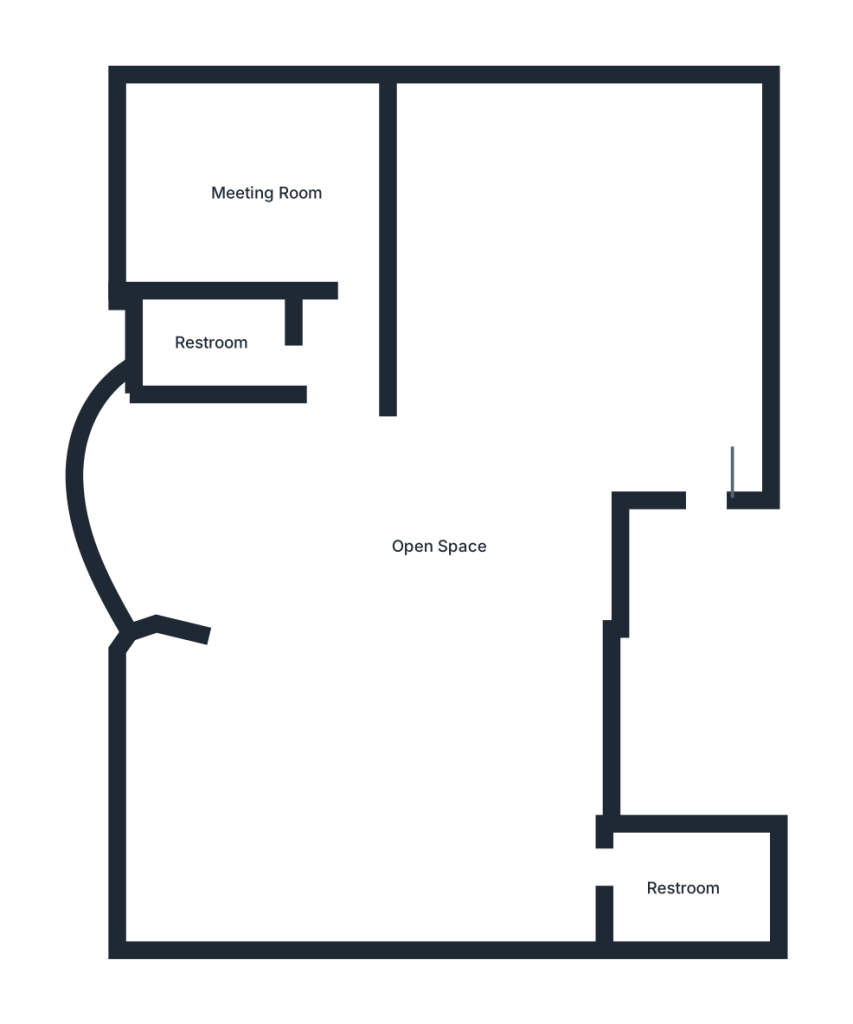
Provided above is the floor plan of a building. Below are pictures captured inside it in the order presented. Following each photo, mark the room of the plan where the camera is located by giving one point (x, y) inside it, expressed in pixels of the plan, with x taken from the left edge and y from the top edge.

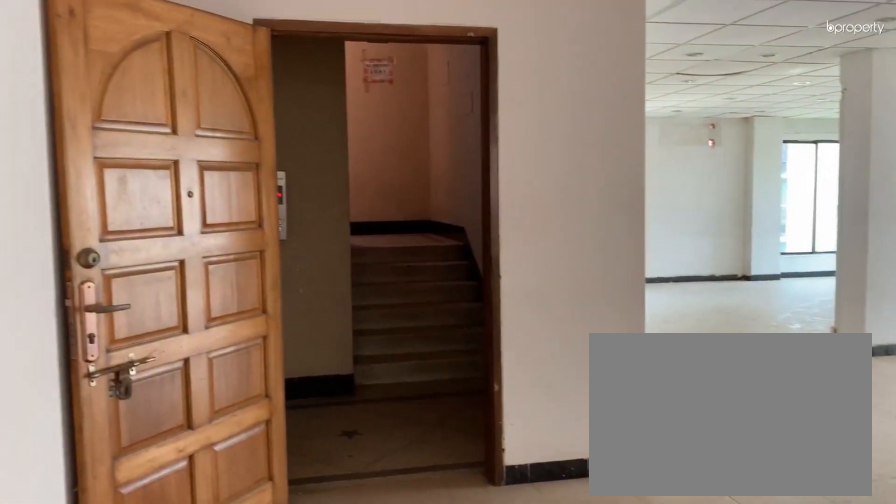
(531, 350)
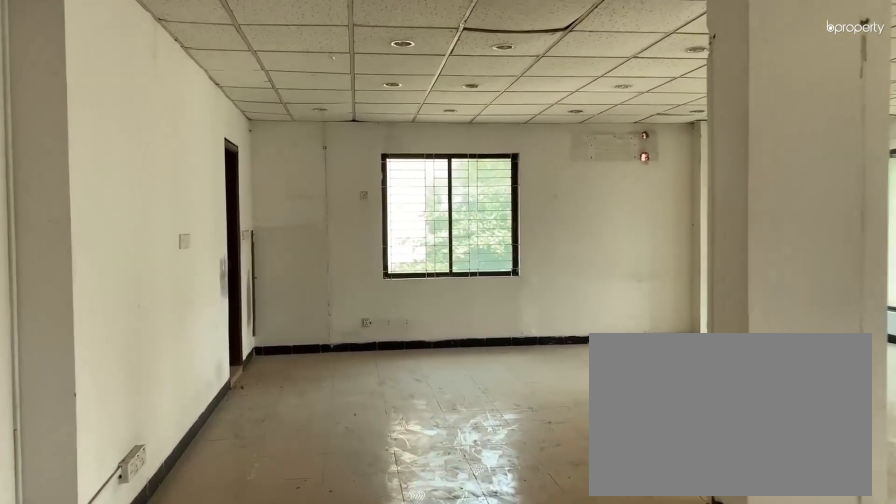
(410, 720)
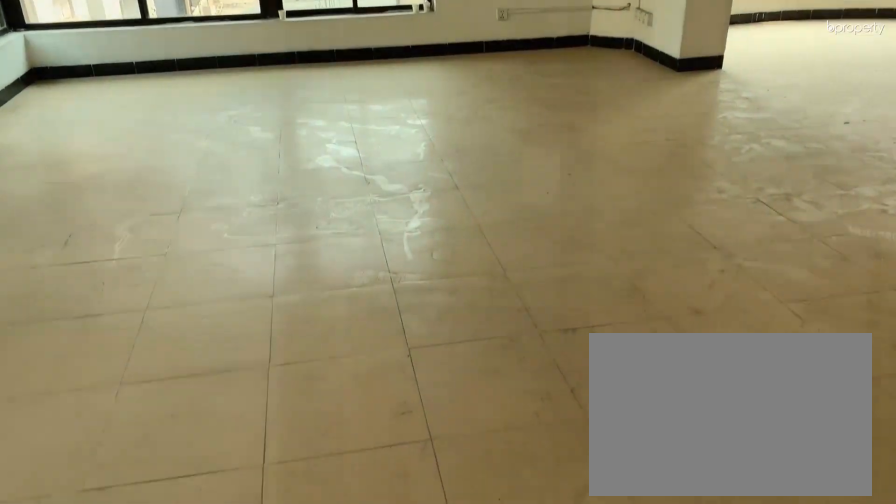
(432, 777)
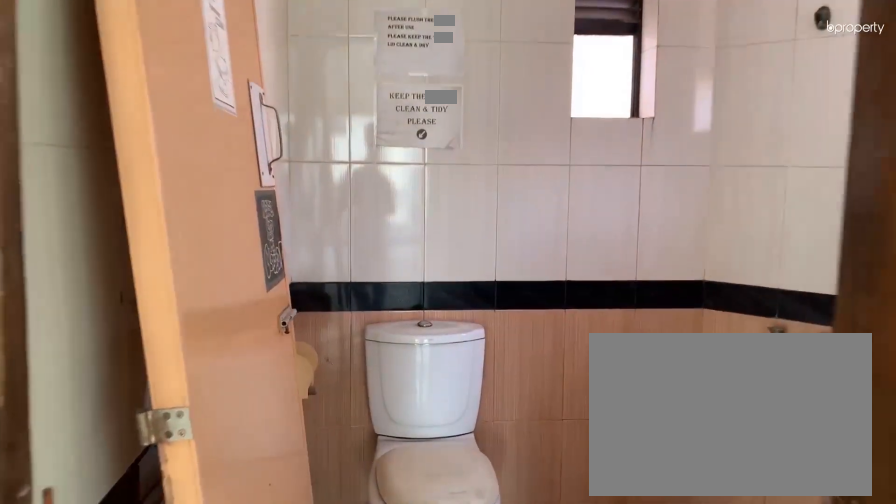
(688, 880)
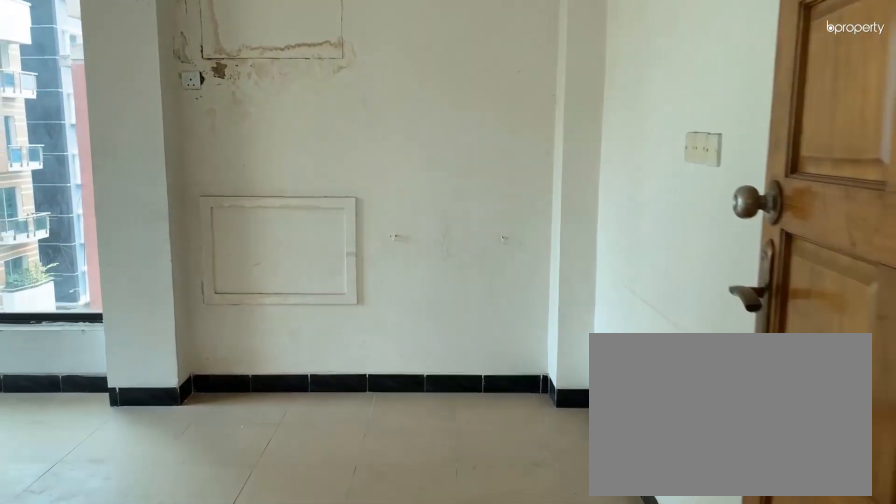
(258, 189)
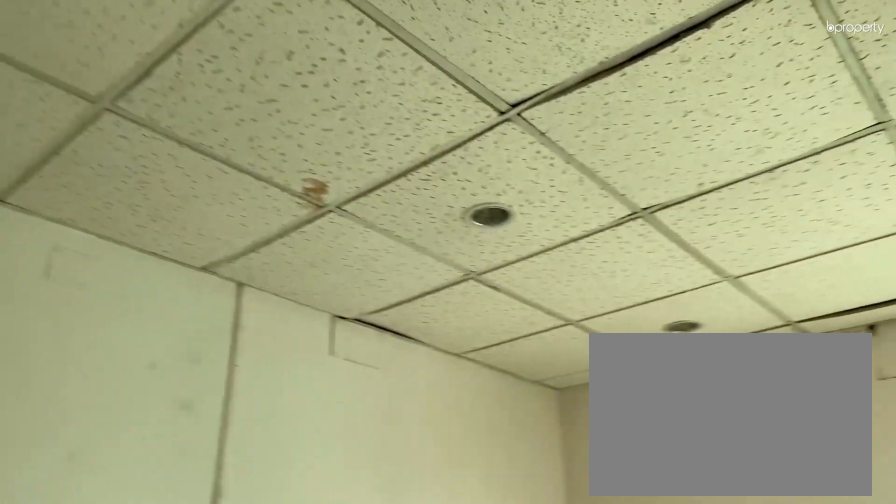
(258, 189)
